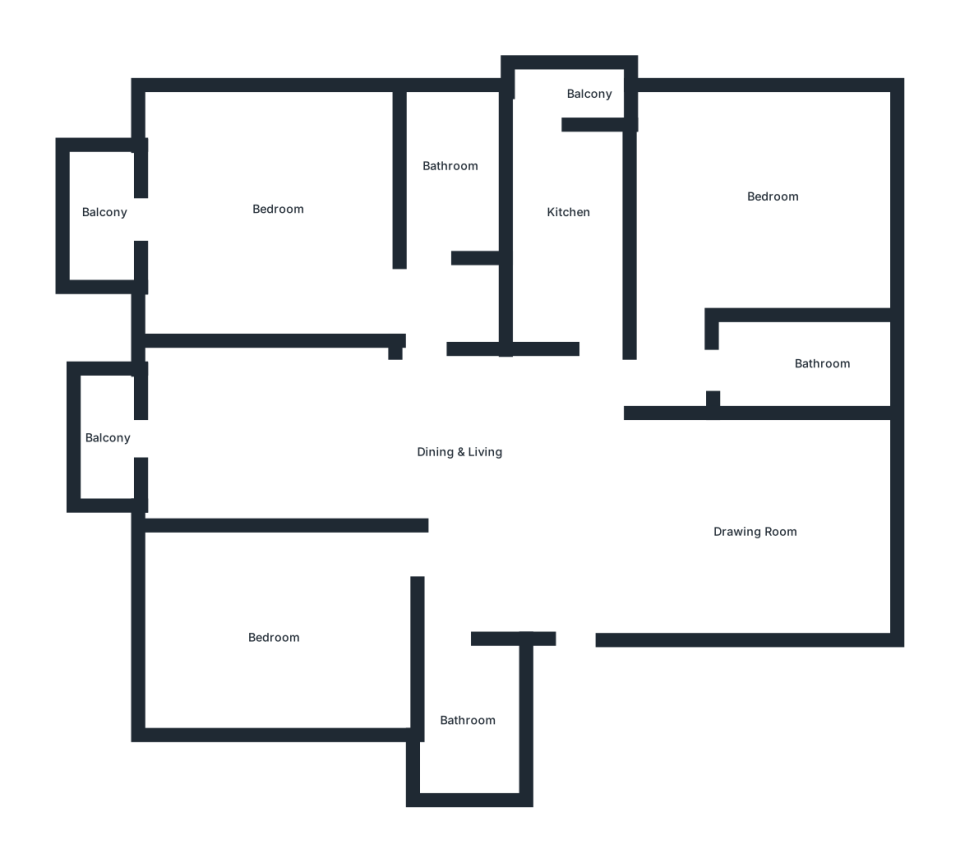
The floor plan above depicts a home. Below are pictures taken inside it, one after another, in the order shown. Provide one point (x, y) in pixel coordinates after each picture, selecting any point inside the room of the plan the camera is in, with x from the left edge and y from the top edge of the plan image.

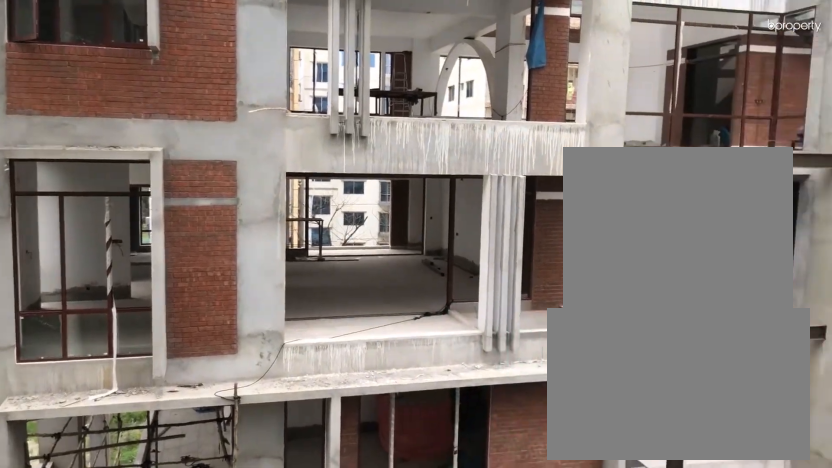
(104, 439)
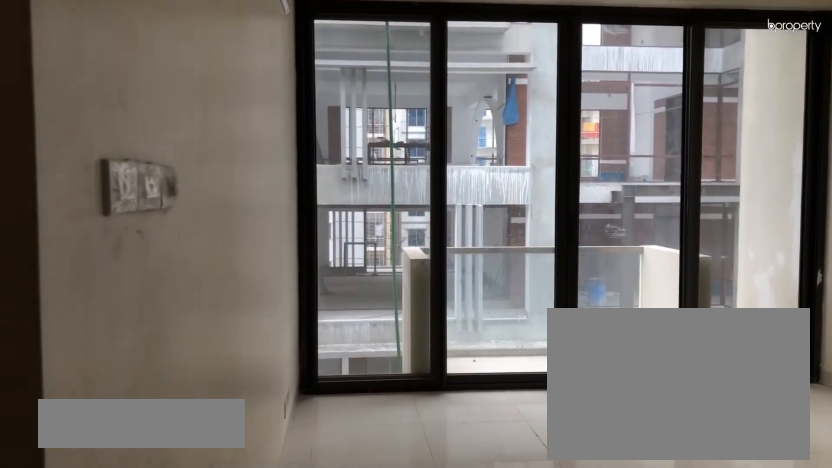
(271, 213)
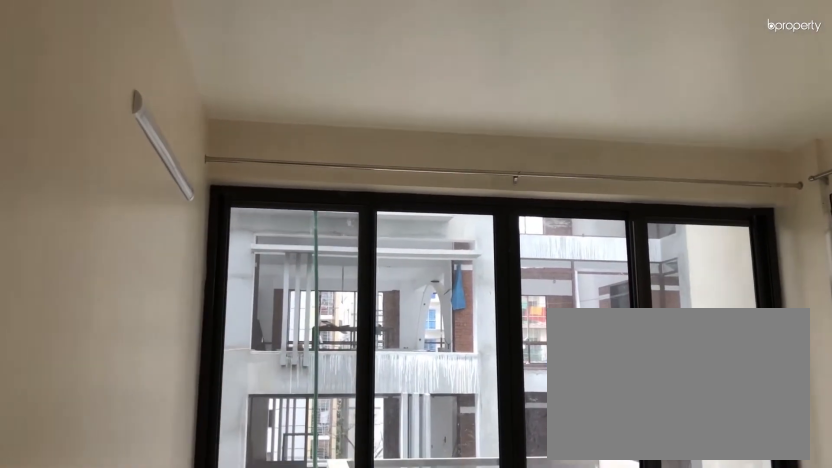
(271, 213)
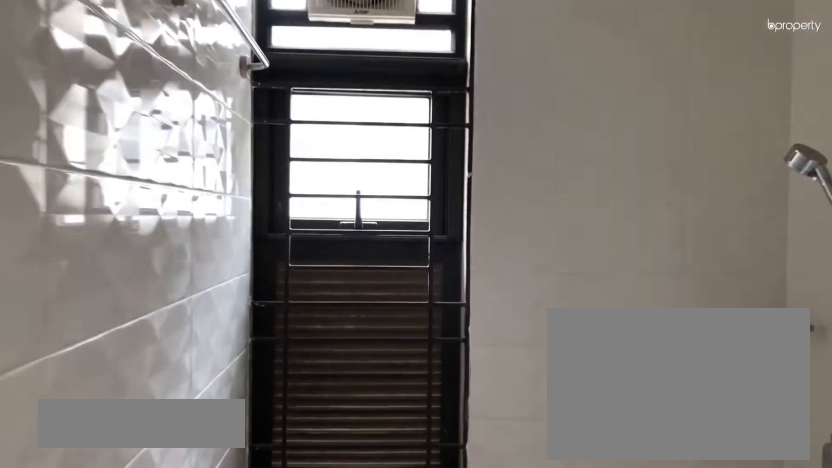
(449, 173)
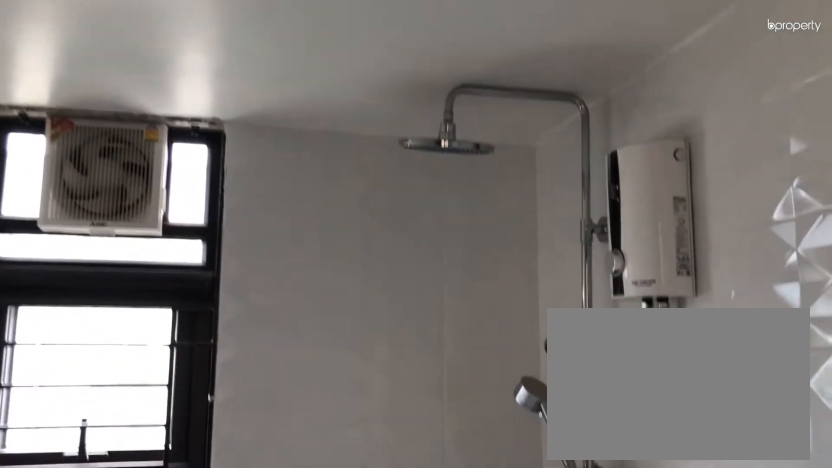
(449, 172)
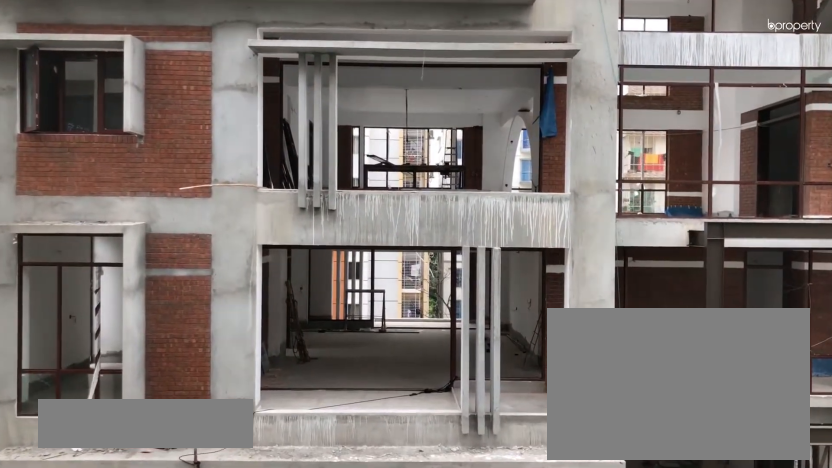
(98, 218)
